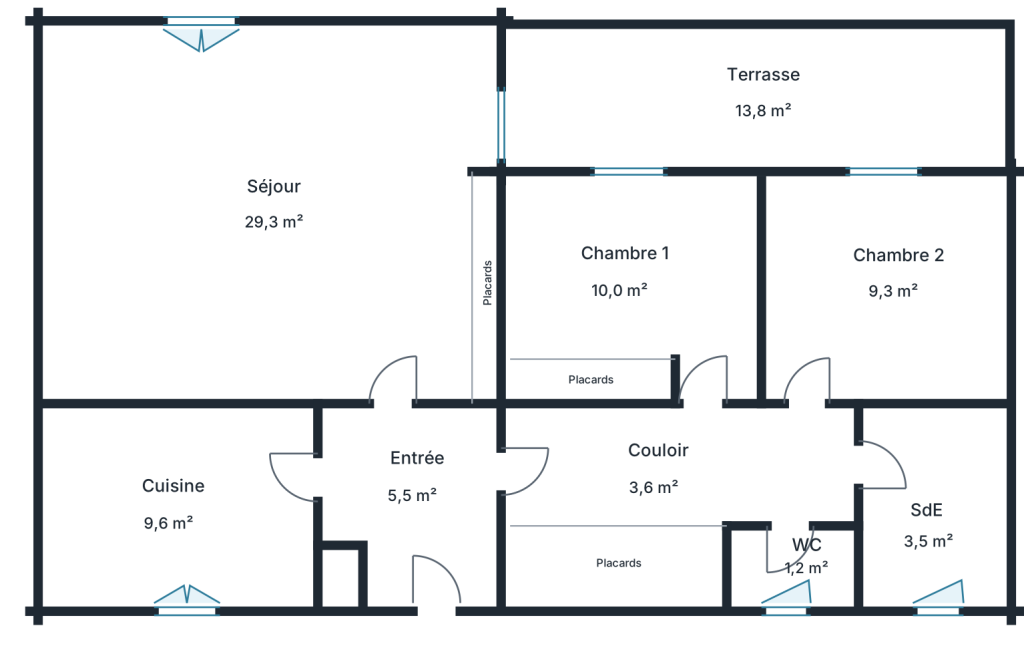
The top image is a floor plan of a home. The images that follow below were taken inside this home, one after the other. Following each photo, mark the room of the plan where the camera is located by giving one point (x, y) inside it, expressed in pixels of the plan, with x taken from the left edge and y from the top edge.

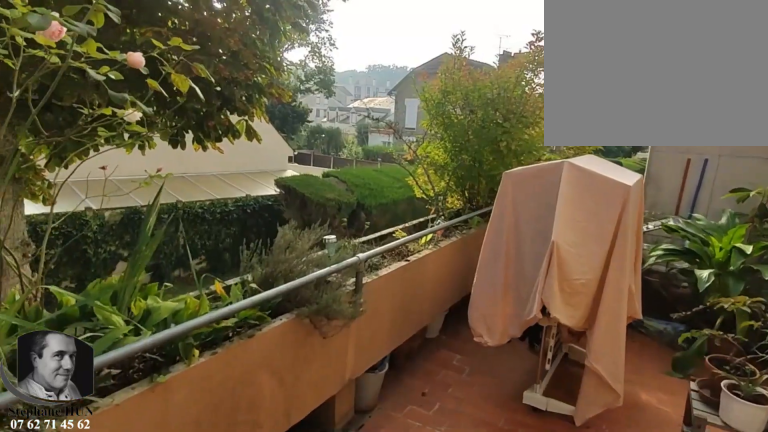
(760, 90)
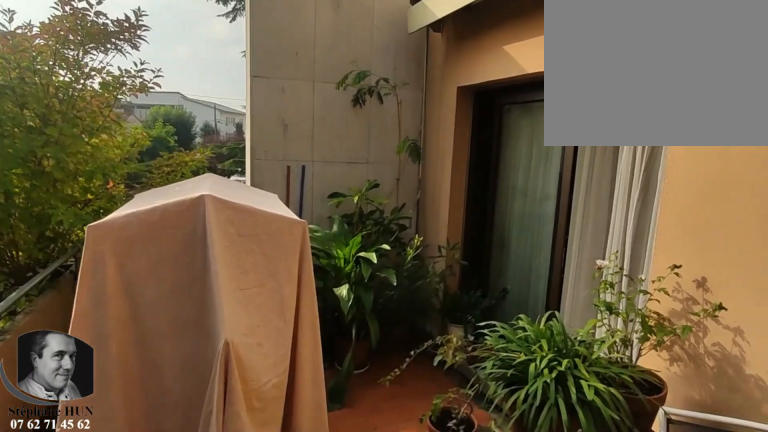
(760, 90)
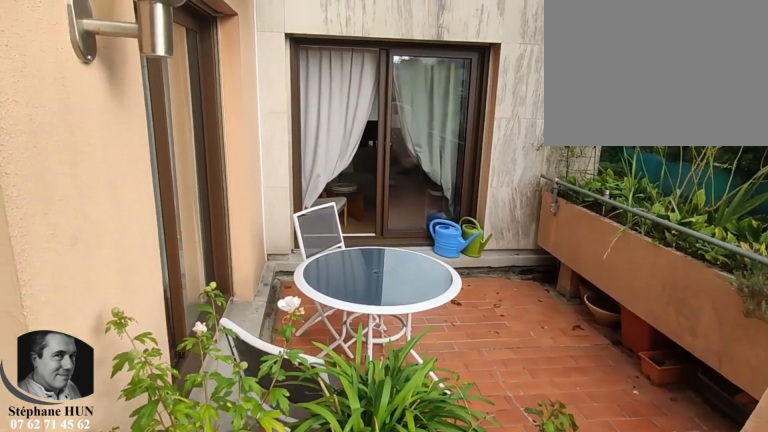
(760, 90)
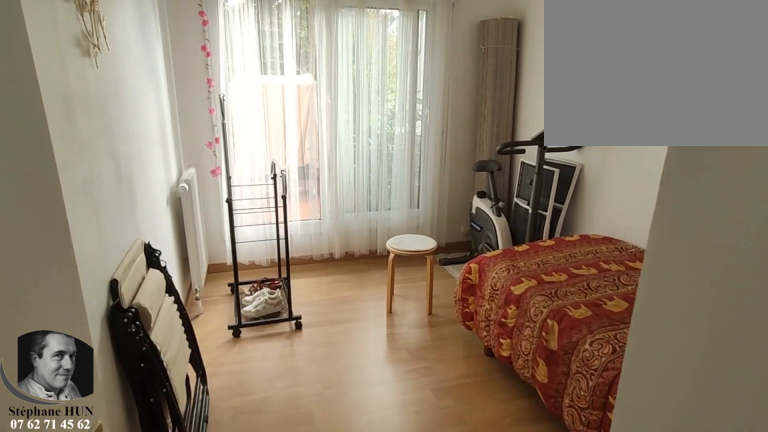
(887, 291)
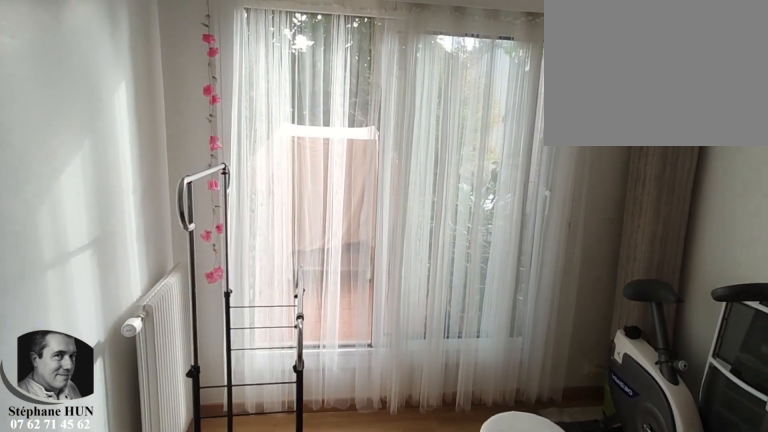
(887, 291)
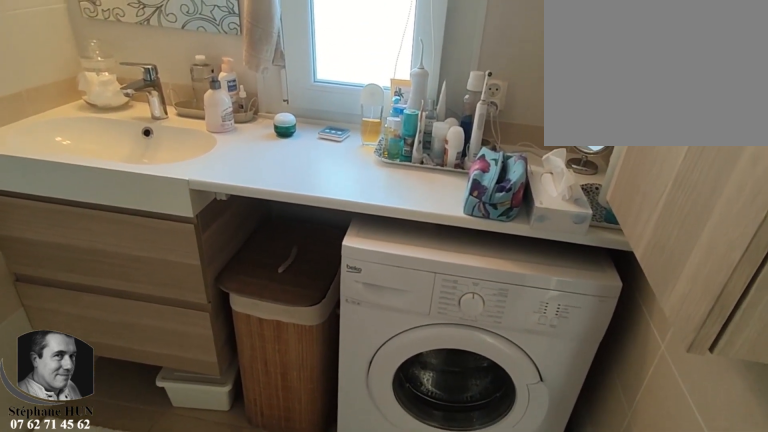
(931, 506)
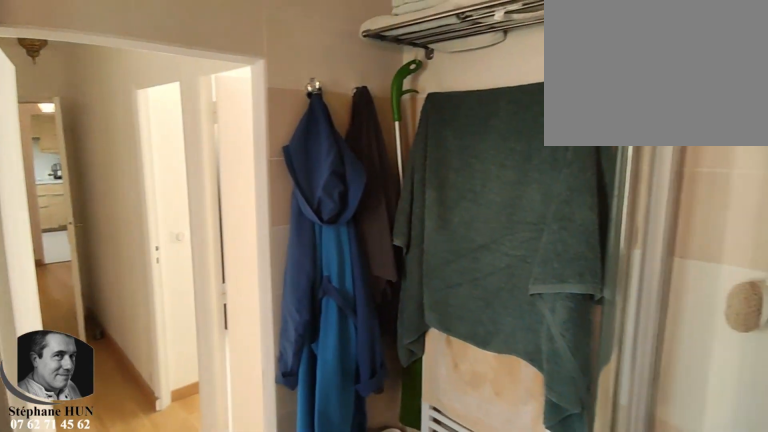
(931, 506)
